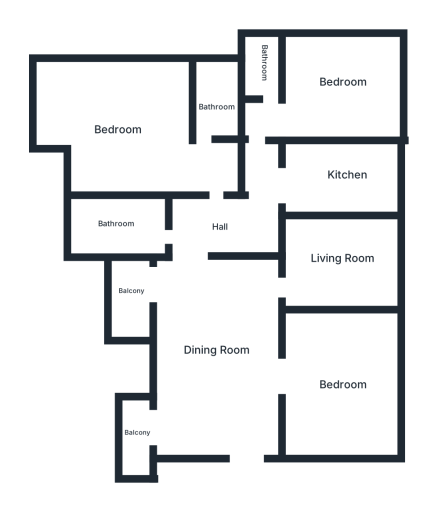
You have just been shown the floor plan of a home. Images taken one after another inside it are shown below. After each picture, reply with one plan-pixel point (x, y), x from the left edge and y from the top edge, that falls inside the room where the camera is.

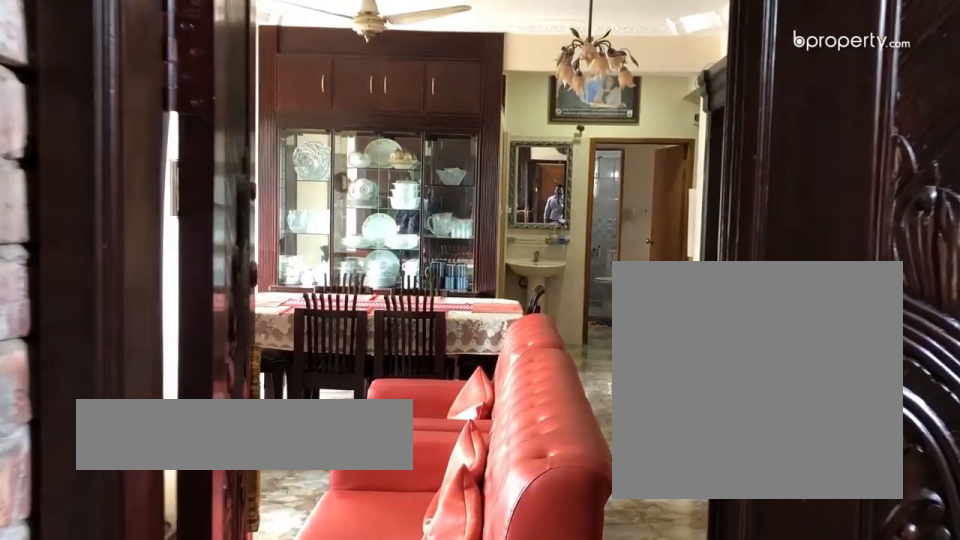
(215, 354)
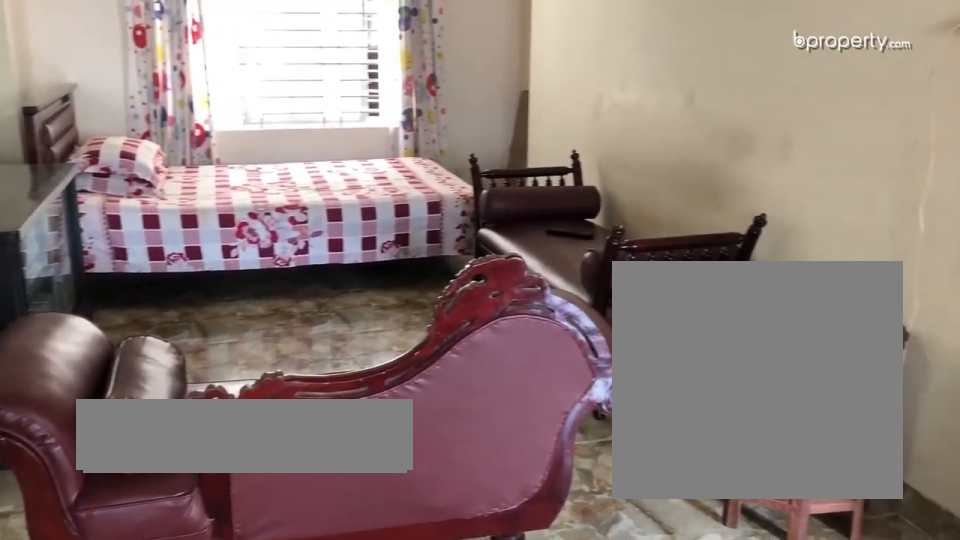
(339, 259)
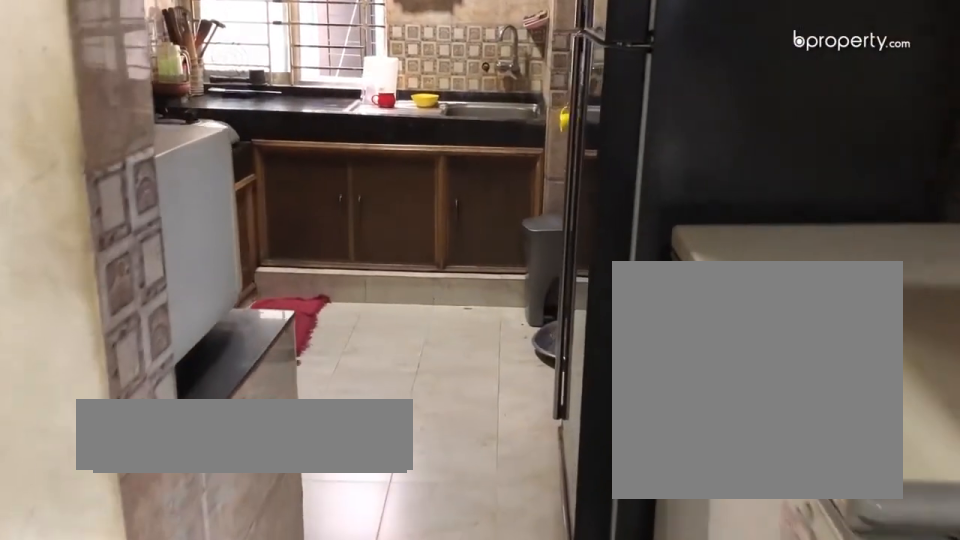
(349, 175)
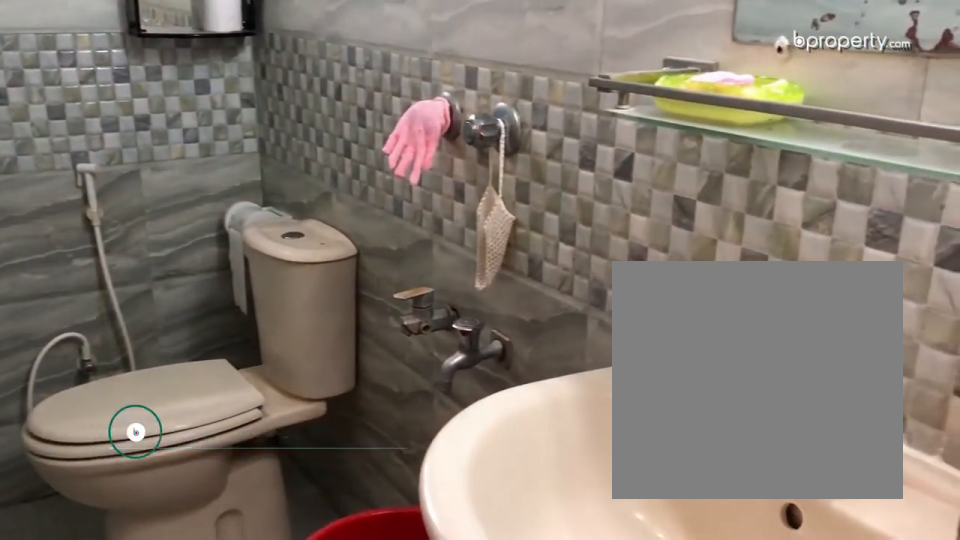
(260, 75)
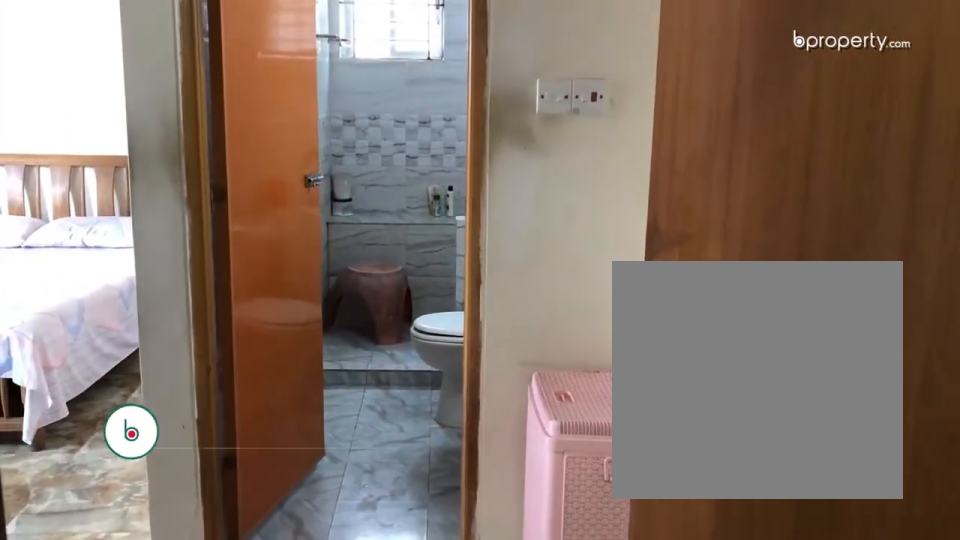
(117, 129)
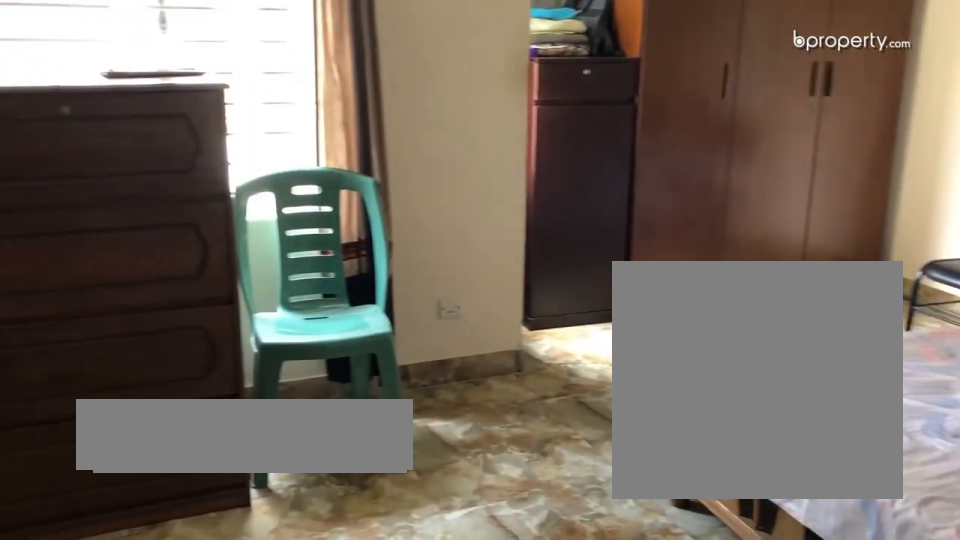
(117, 129)
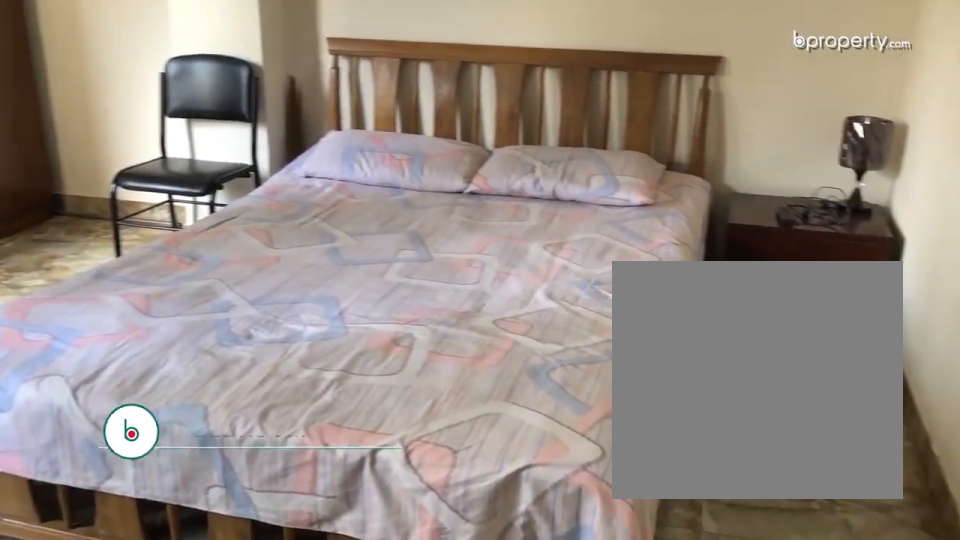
(117, 129)
